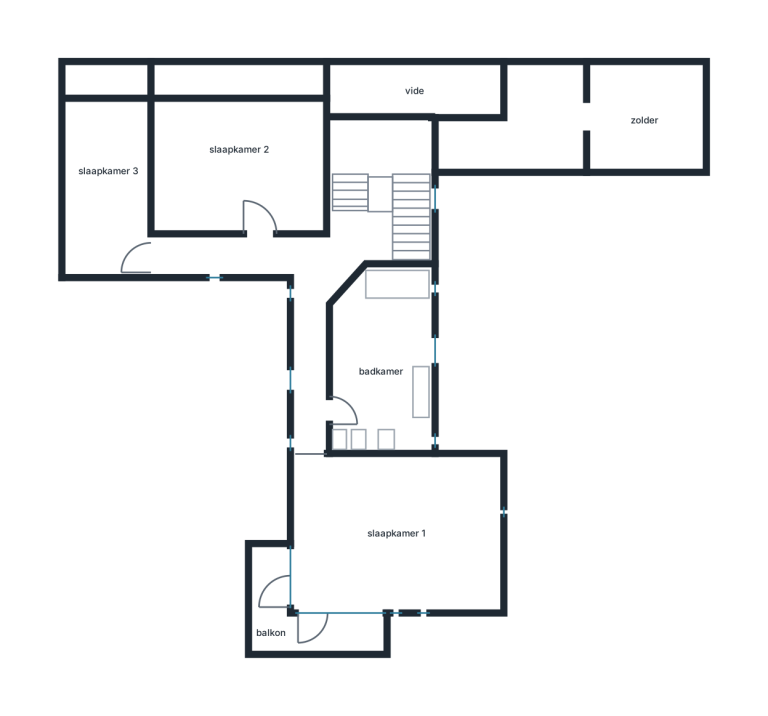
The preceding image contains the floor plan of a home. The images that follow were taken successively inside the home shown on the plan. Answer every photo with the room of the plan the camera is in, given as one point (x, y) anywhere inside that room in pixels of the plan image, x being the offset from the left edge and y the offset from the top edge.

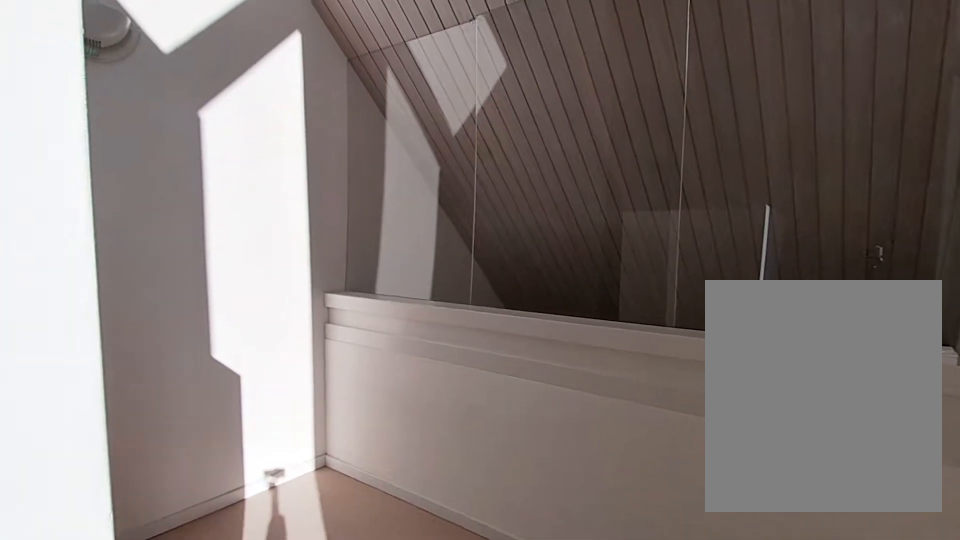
(320, 248)
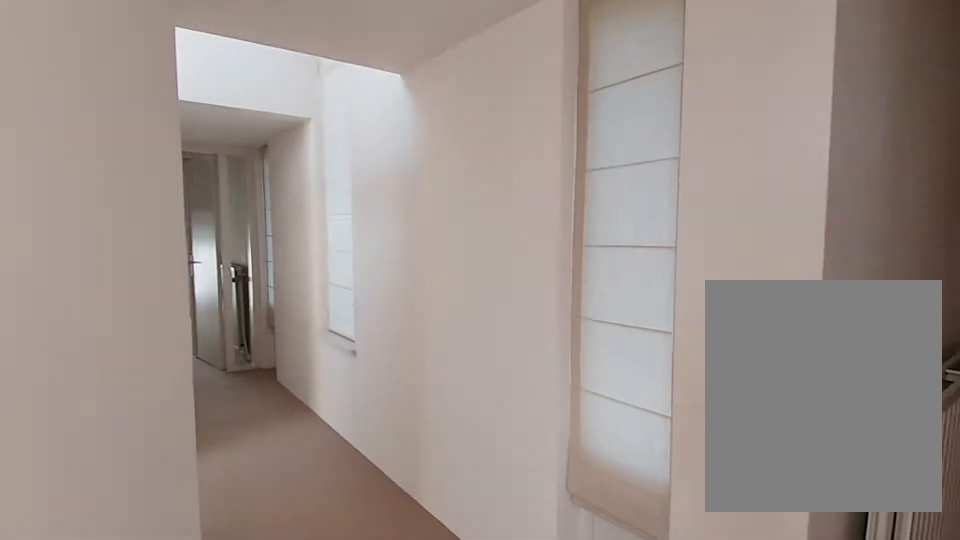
(320, 248)
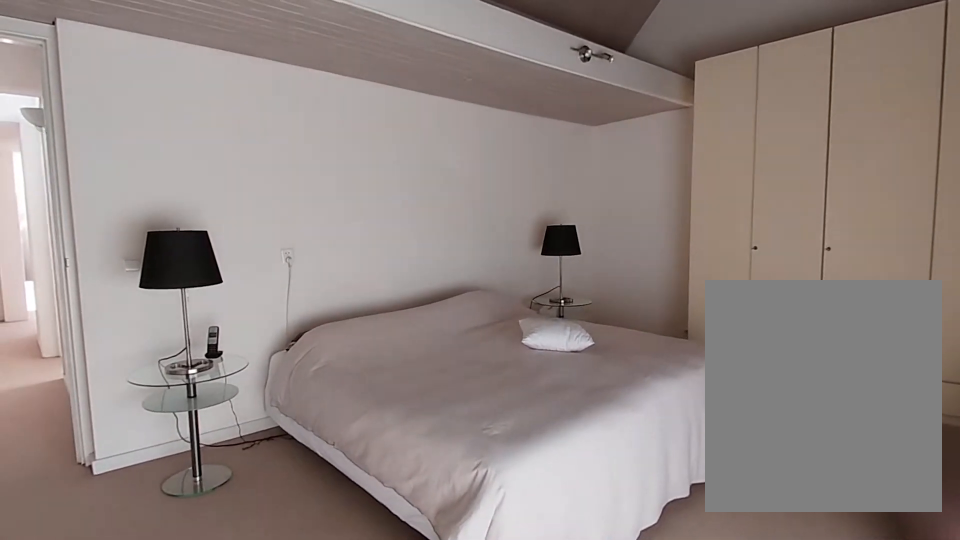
(396, 533)
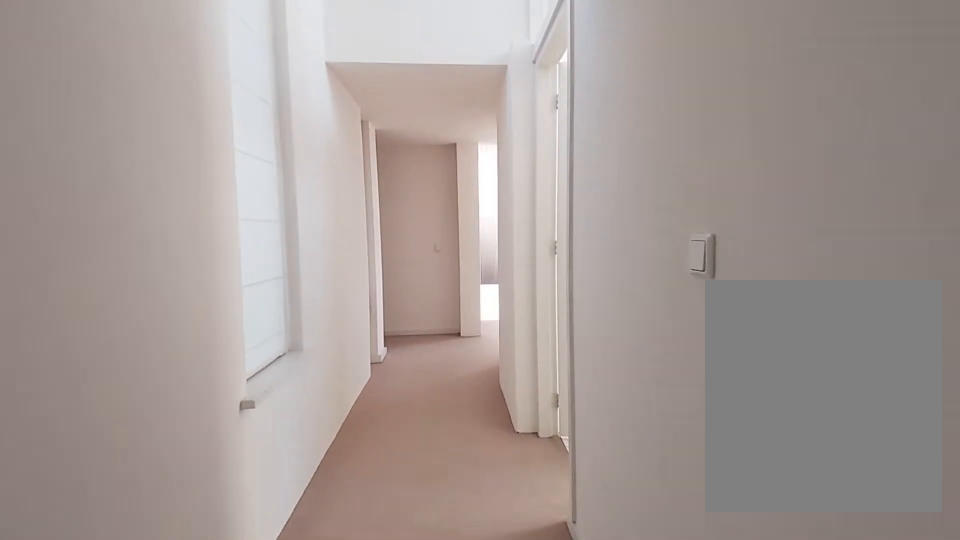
(320, 248)
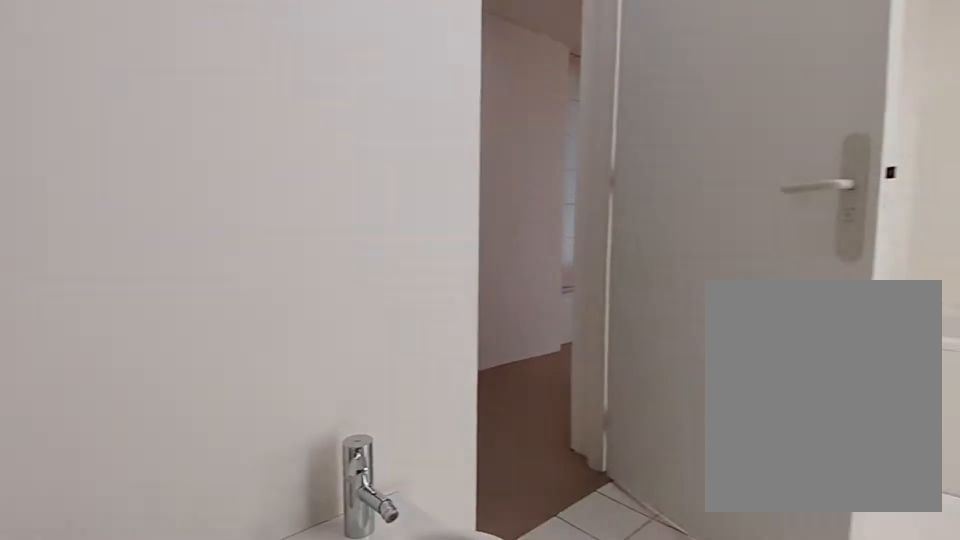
(382, 364)
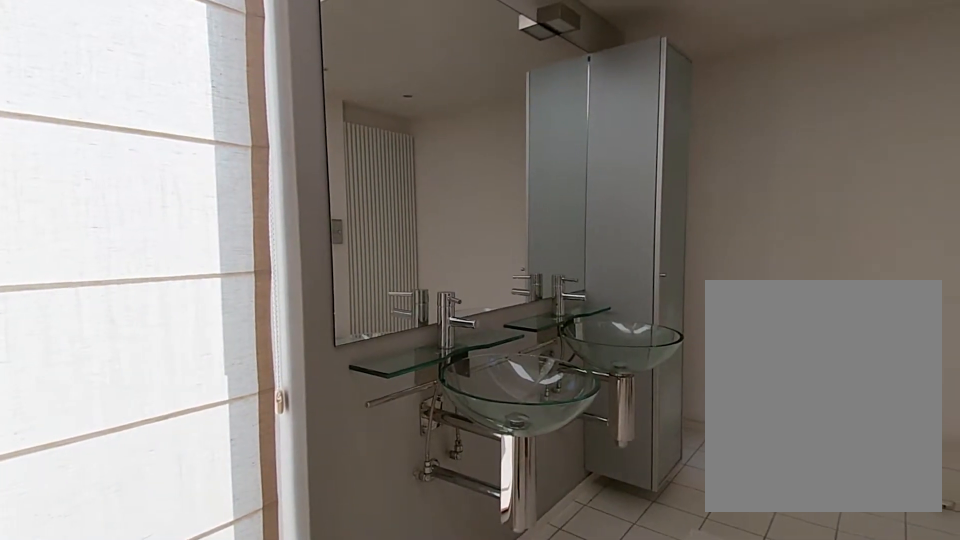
(382, 364)
